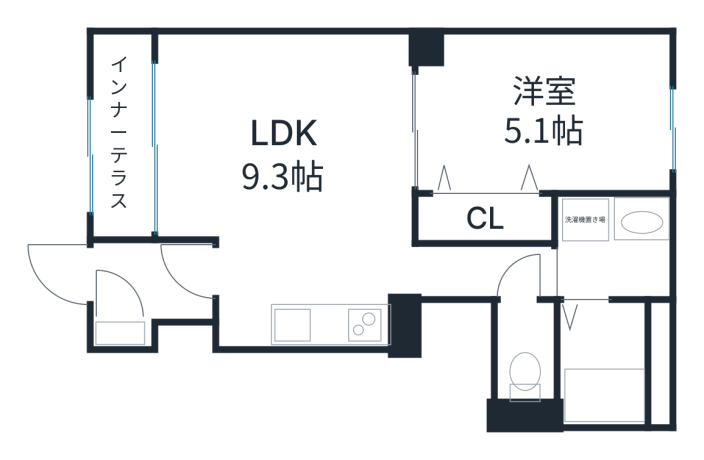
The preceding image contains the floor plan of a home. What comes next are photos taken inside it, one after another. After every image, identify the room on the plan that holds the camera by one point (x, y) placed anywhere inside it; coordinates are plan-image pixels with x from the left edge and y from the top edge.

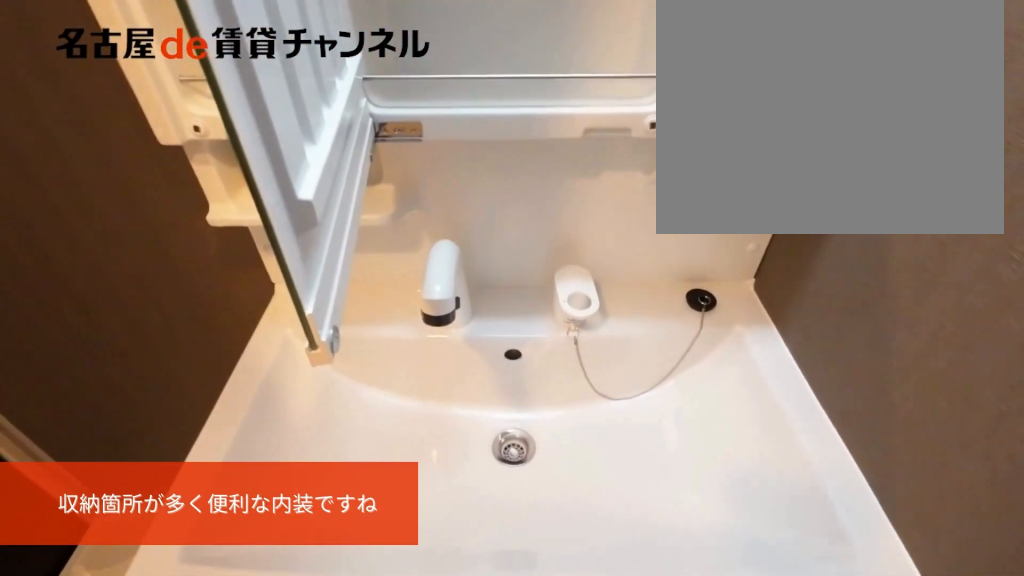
(612, 245)
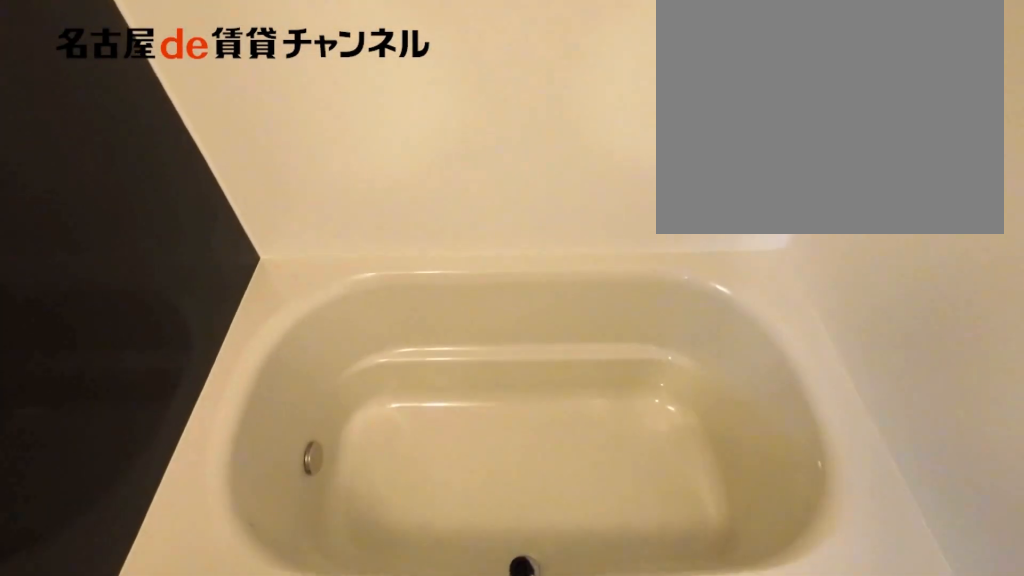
(612, 360)
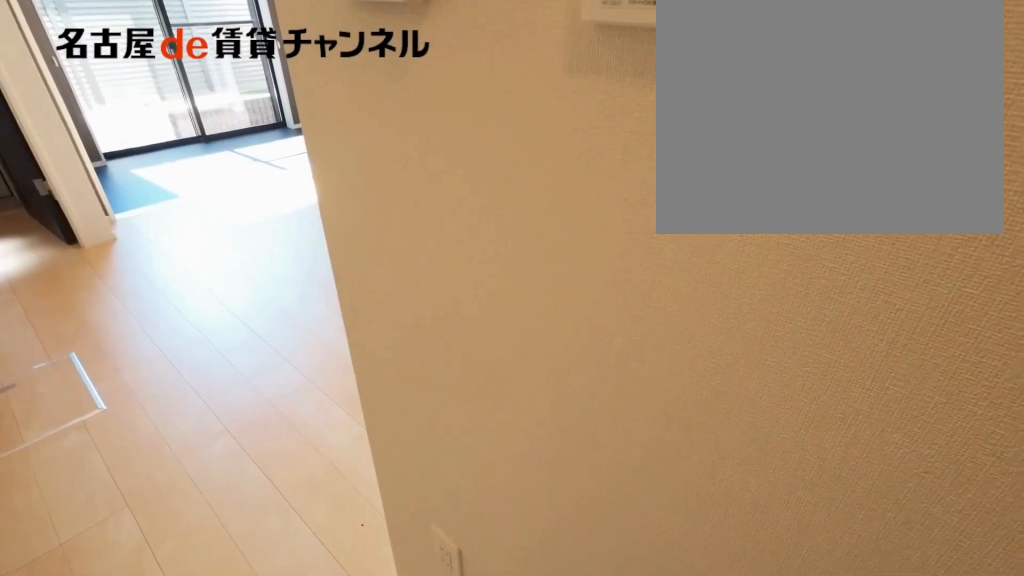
(293, 183)
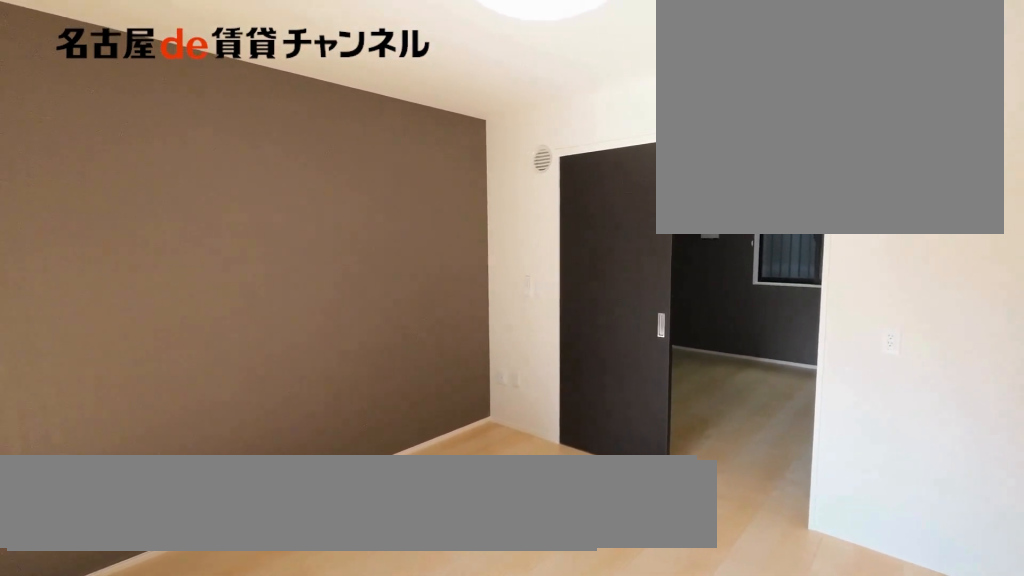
(293, 183)
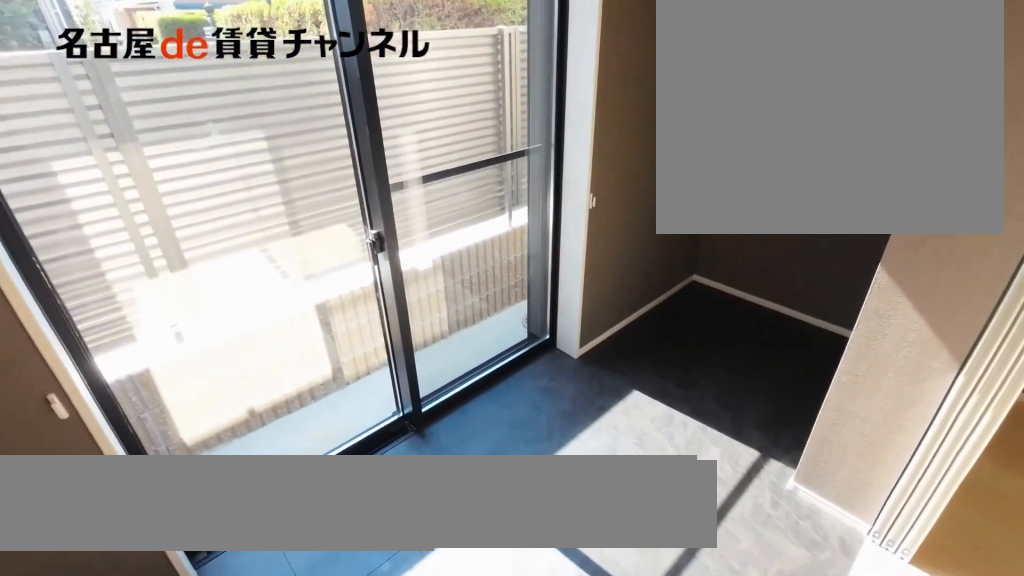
(121, 137)
